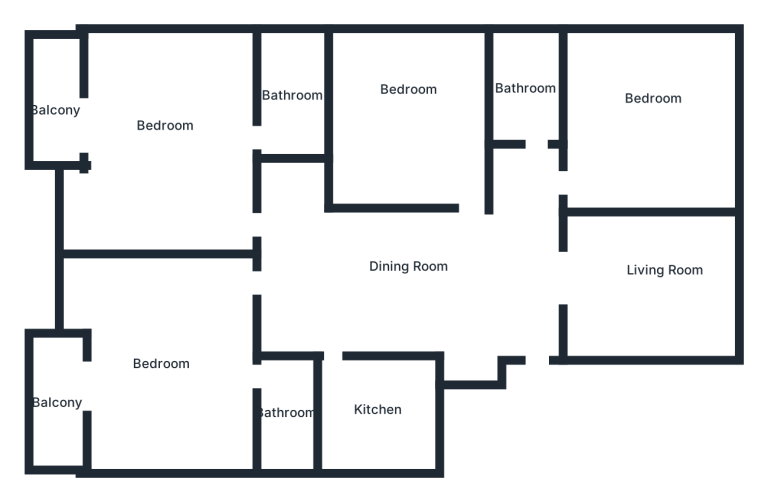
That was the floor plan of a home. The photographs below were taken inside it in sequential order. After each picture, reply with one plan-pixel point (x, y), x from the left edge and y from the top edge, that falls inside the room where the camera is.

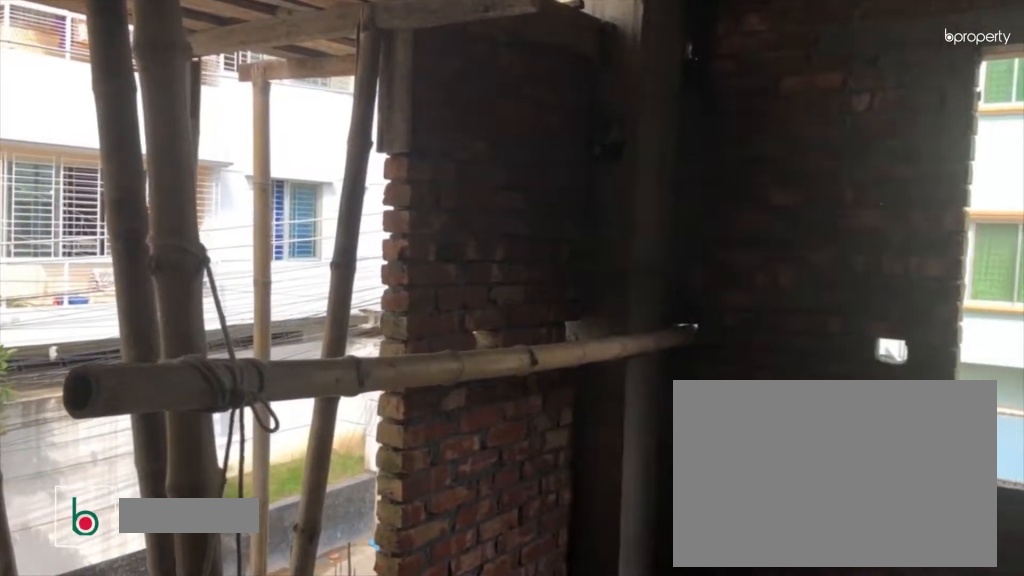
(171, 125)
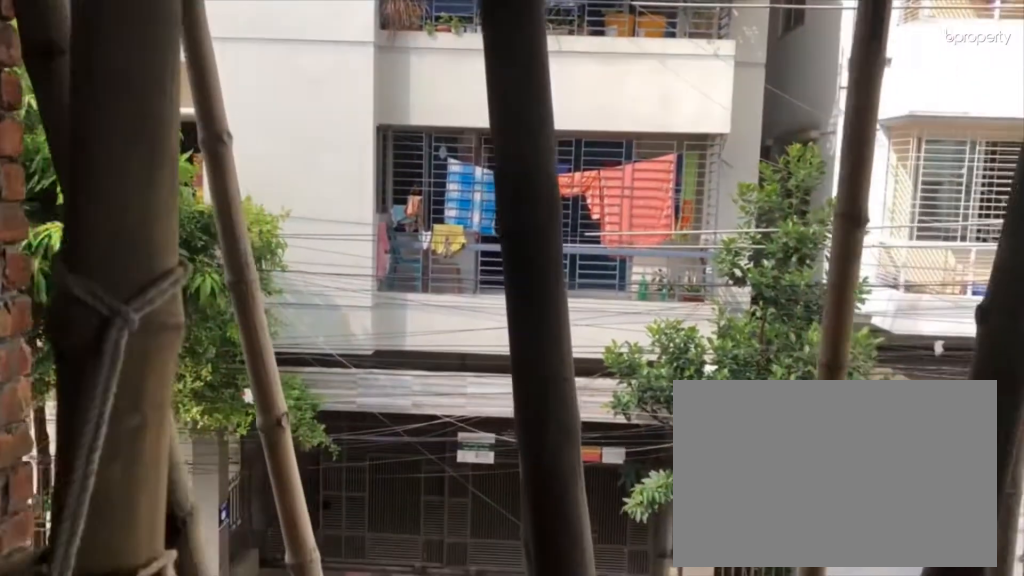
(60, 100)
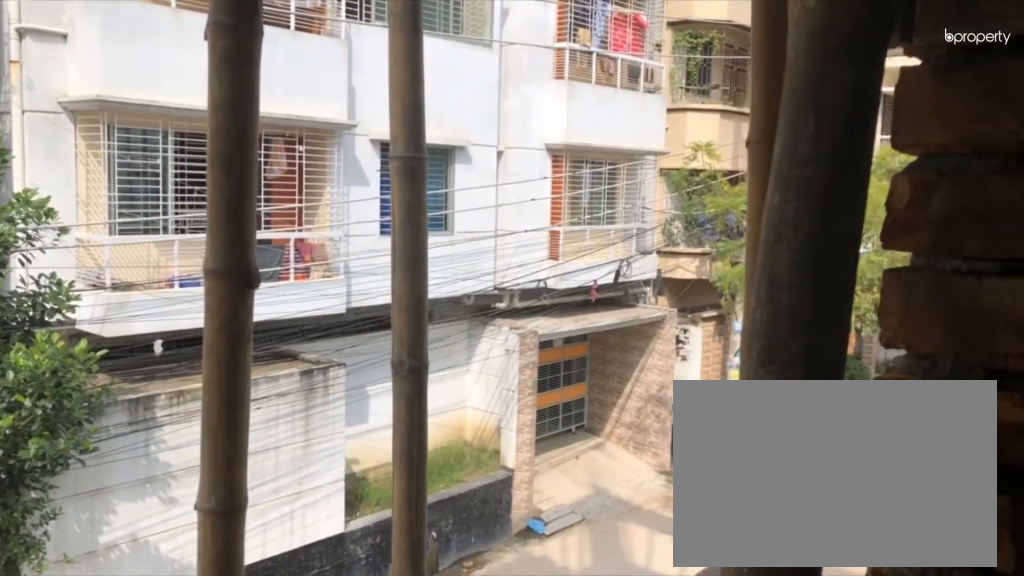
(60, 100)
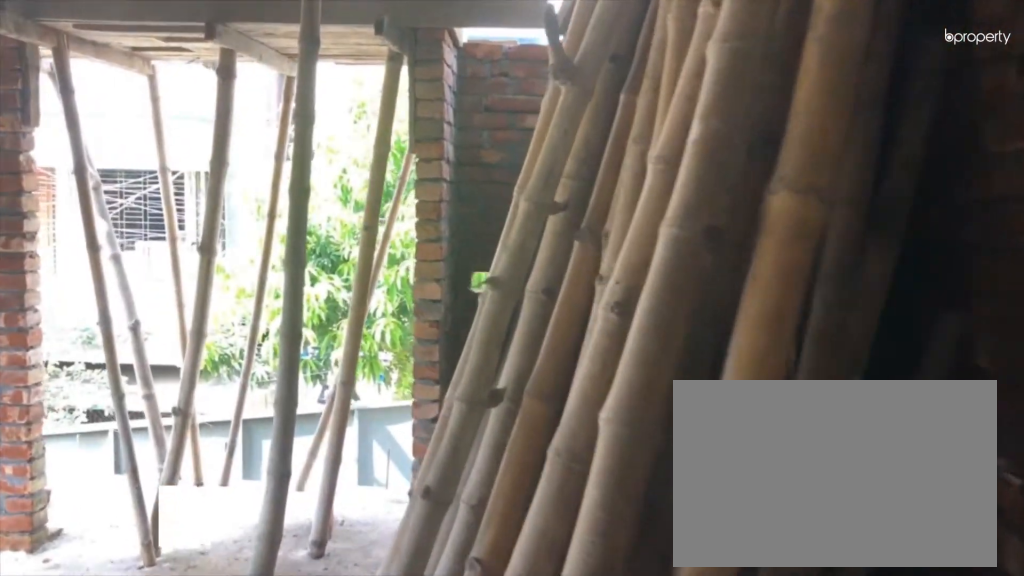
(159, 355)
